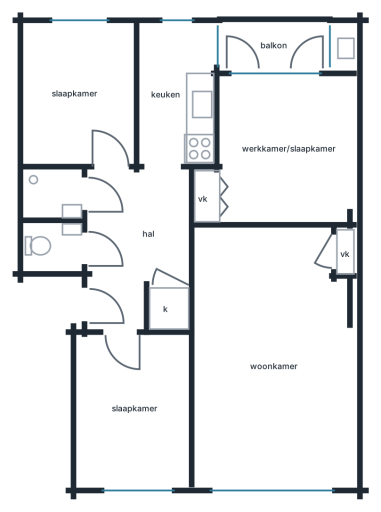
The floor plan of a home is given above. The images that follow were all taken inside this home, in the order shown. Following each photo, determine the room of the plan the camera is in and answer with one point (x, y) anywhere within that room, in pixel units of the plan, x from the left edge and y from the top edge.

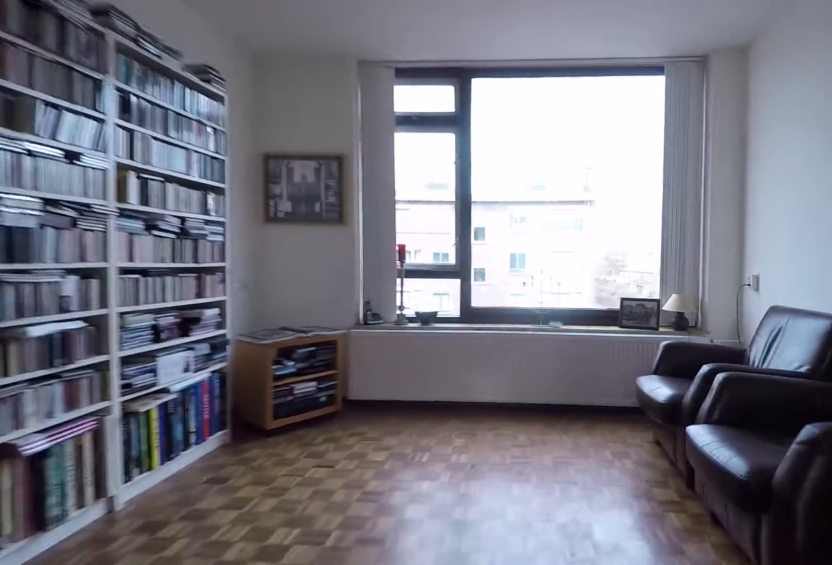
(271, 360)
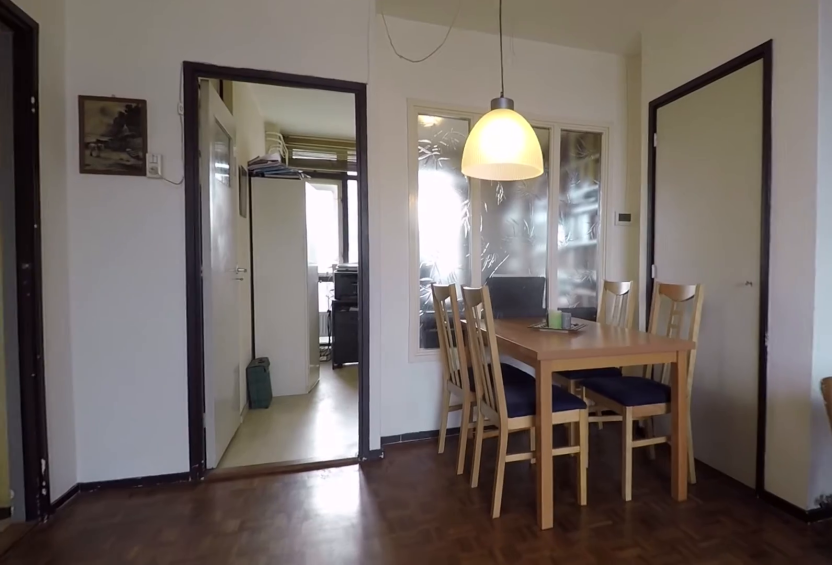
(271, 360)
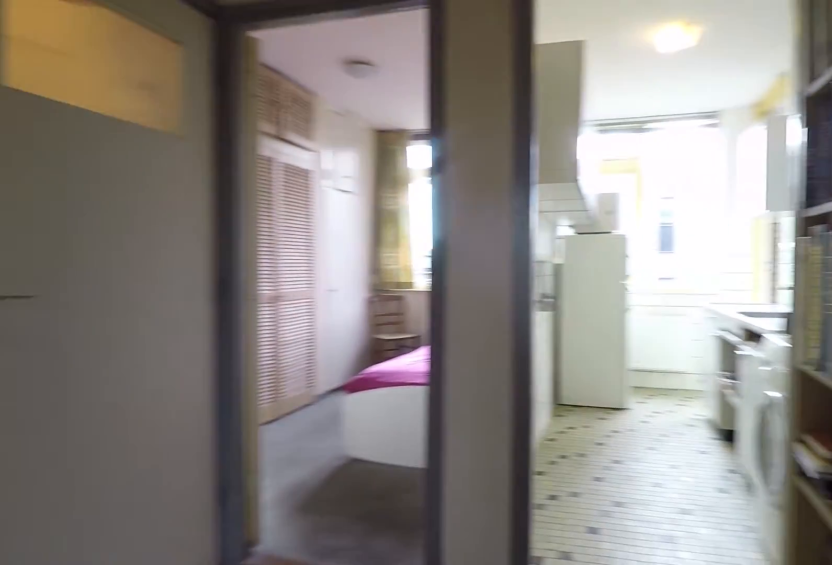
(134, 240)
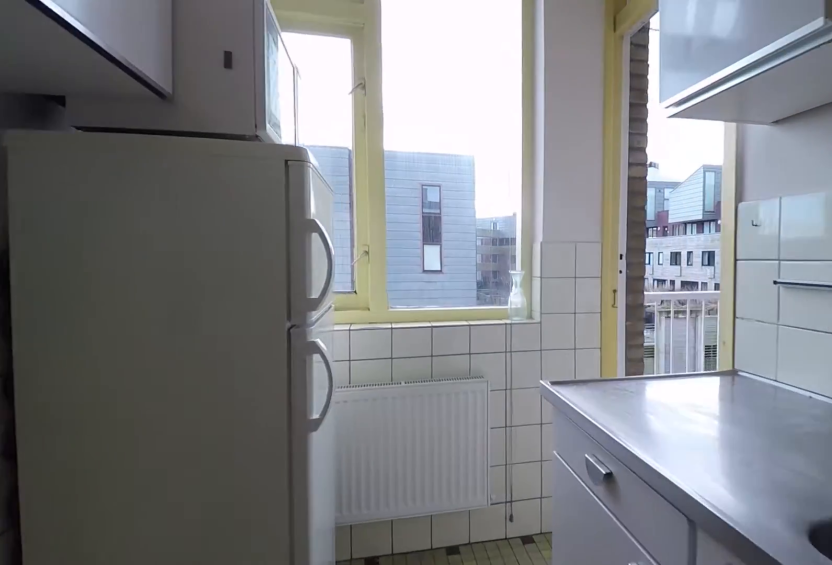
(181, 106)
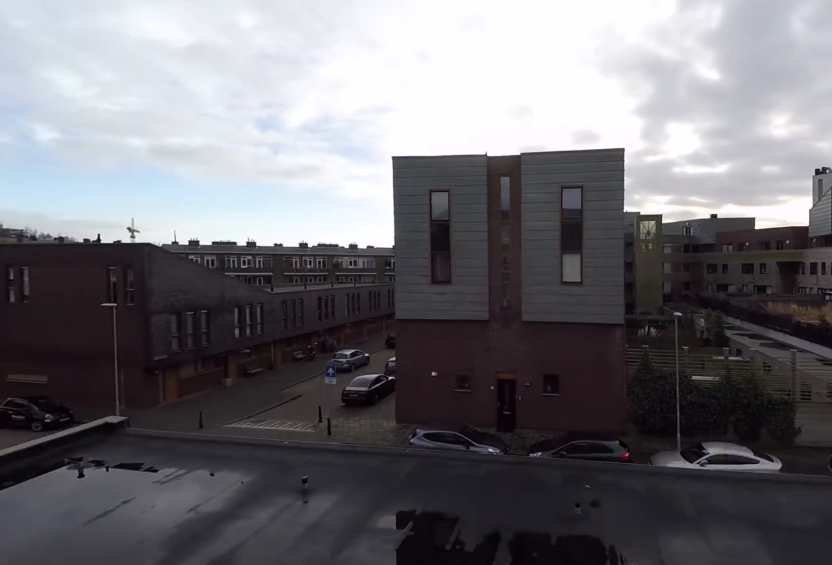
(273, 44)
